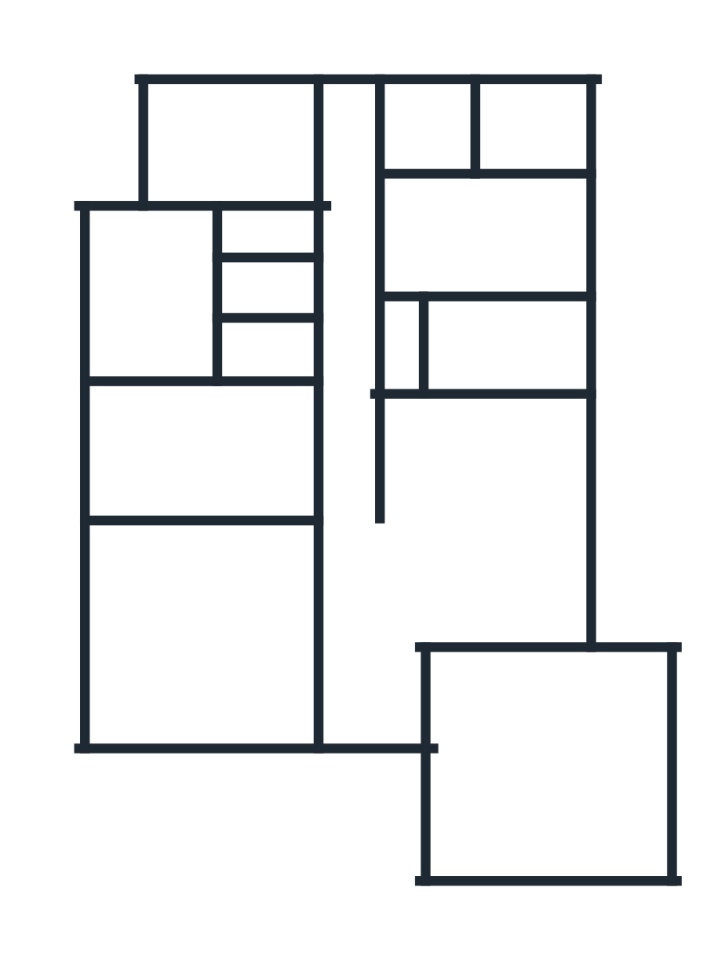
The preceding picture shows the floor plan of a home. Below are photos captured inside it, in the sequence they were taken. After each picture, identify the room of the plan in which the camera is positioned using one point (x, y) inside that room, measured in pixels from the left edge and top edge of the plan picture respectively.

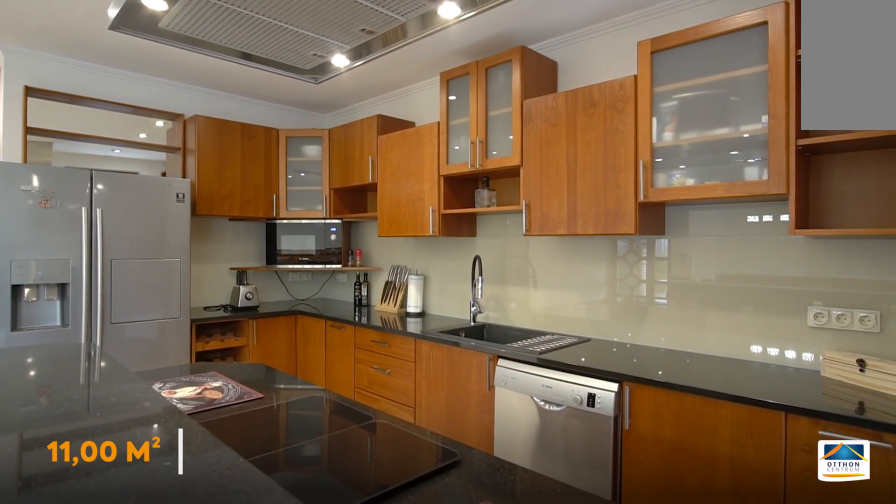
(486, 451)
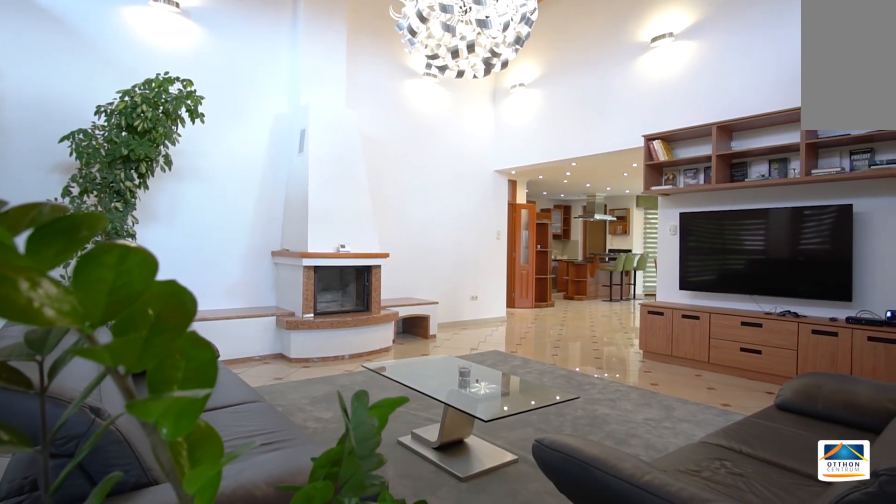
(207, 635)
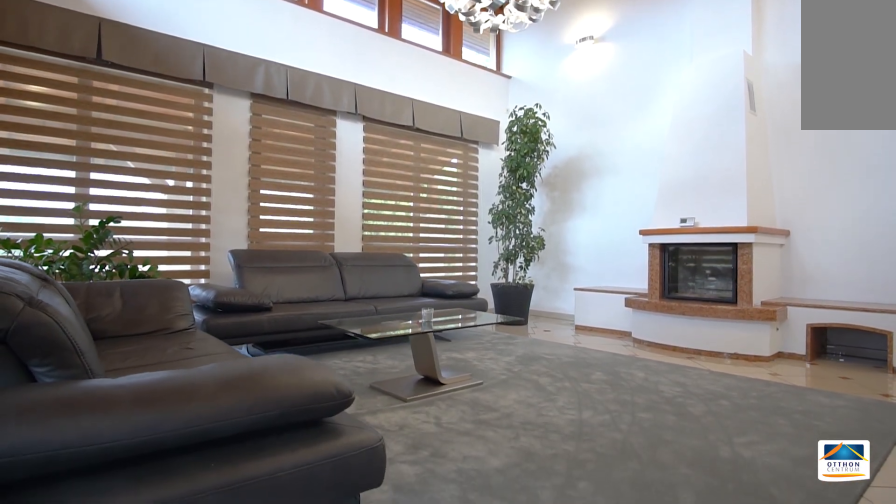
(206, 635)
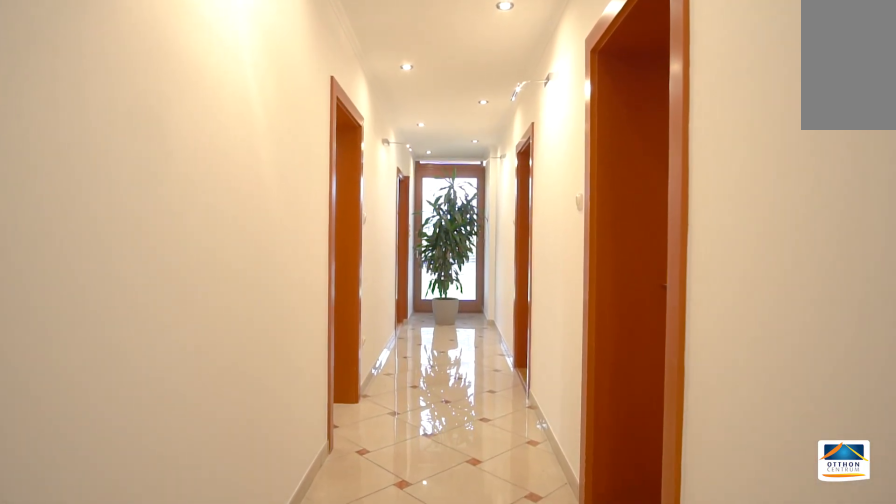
(356, 401)
